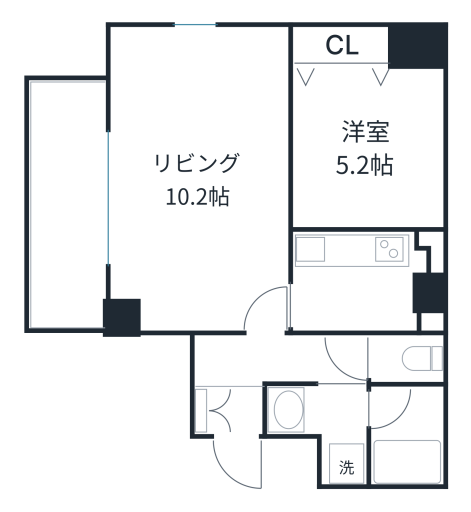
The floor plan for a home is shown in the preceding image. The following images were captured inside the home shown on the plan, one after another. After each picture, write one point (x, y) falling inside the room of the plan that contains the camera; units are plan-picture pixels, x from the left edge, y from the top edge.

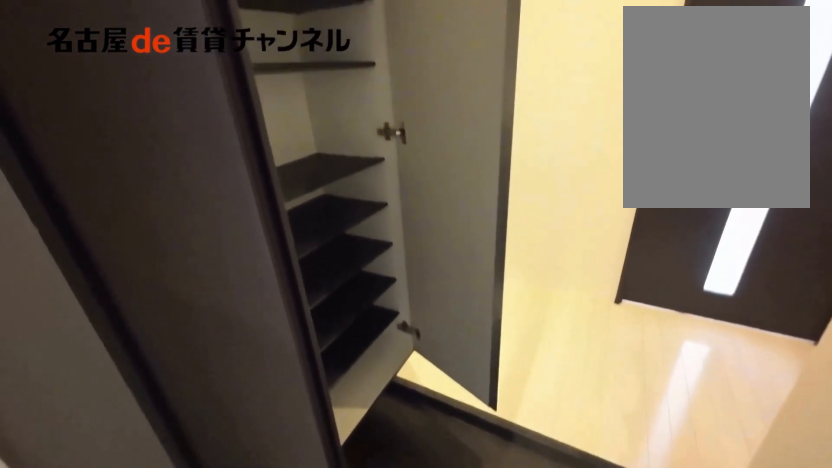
(224, 410)
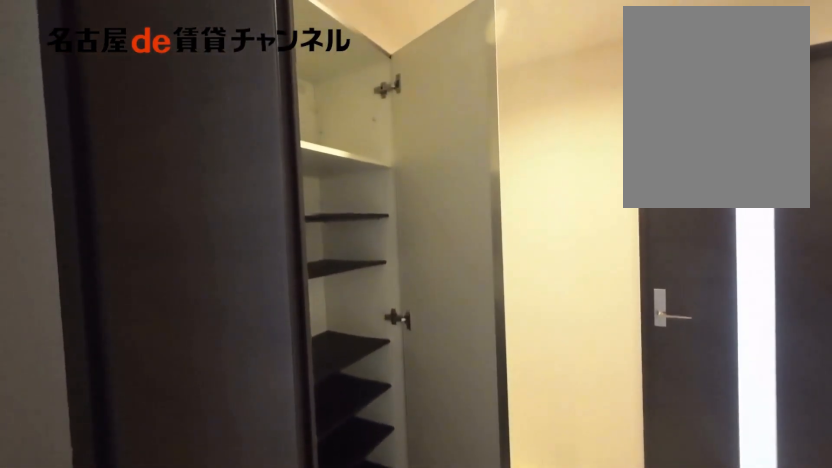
(224, 410)
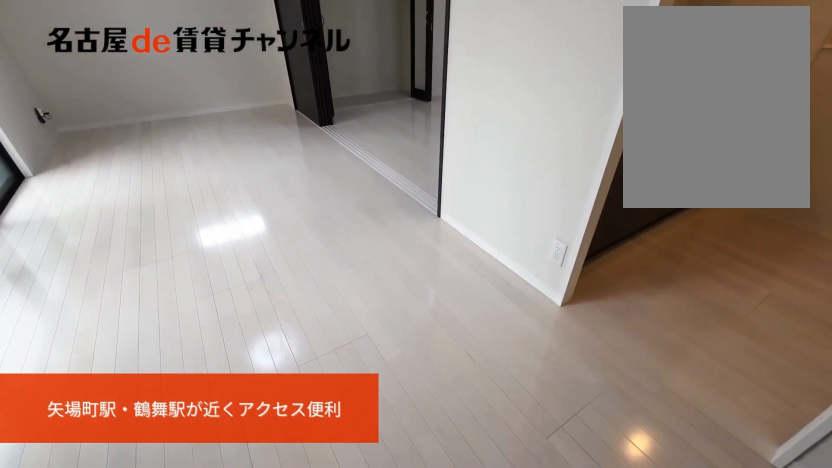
(200, 180)
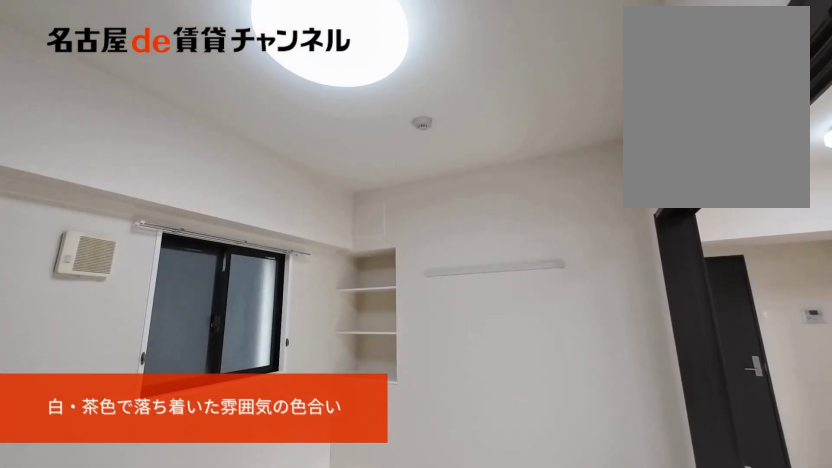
(368, 146)
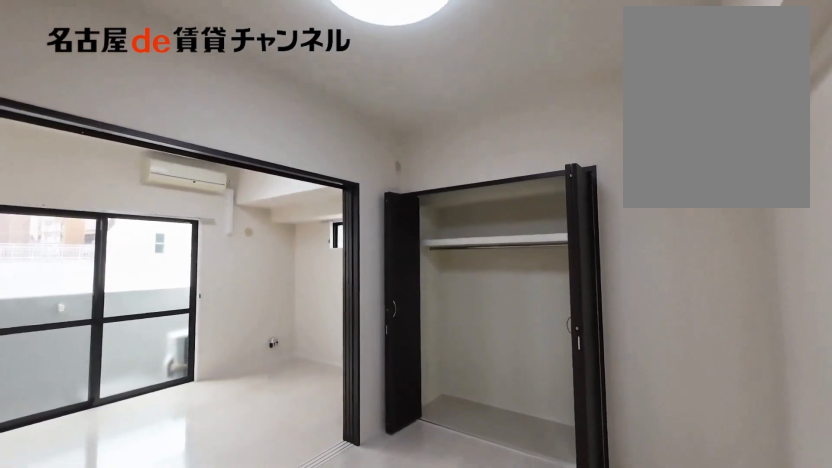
(368, 146)
